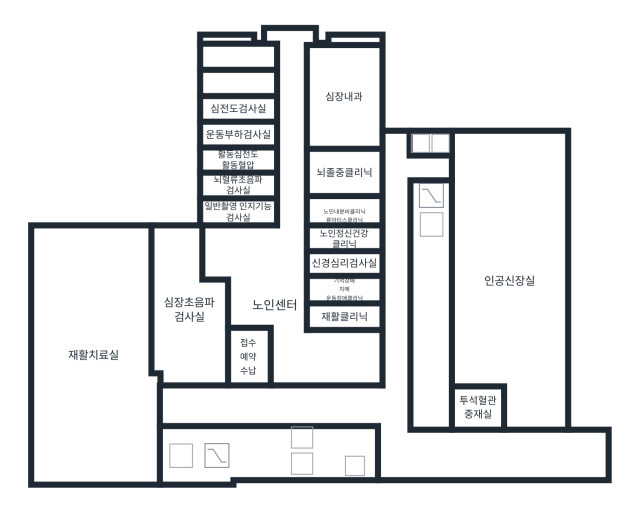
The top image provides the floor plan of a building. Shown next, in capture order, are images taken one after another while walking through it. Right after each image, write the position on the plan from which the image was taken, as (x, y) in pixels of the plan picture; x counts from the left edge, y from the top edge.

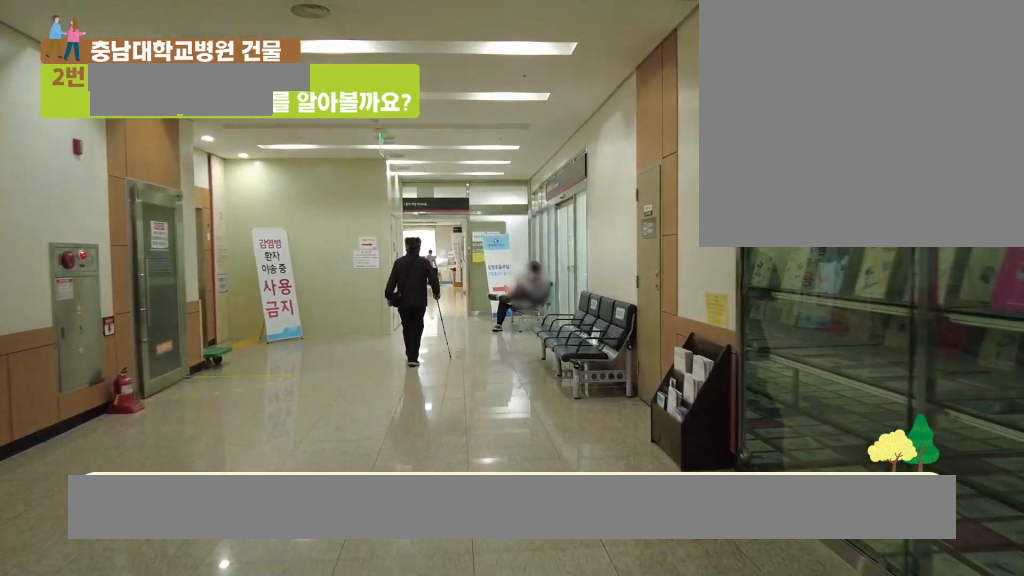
(300, 436)
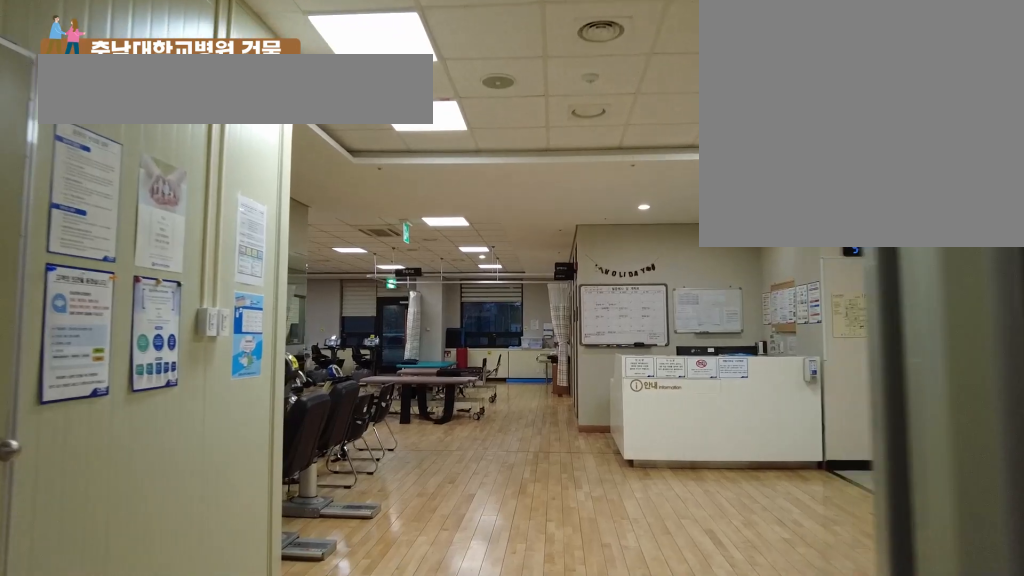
(187, 427)
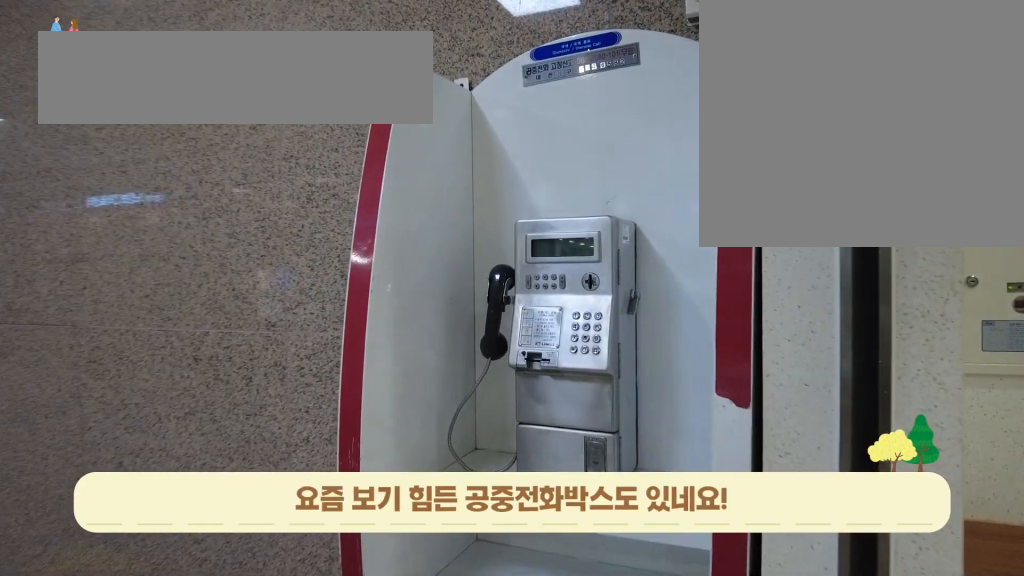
(231, 409)
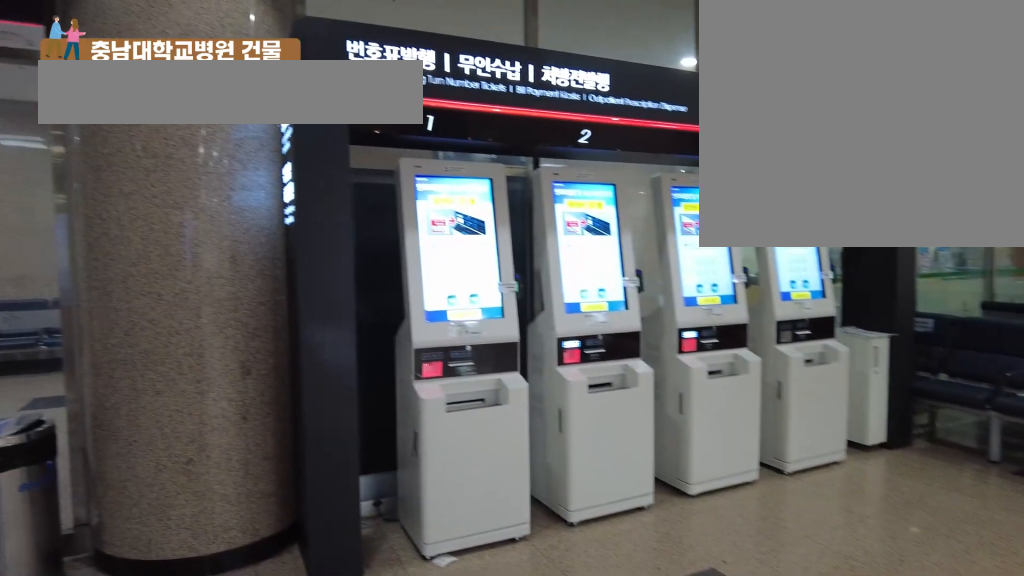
(303, 399)
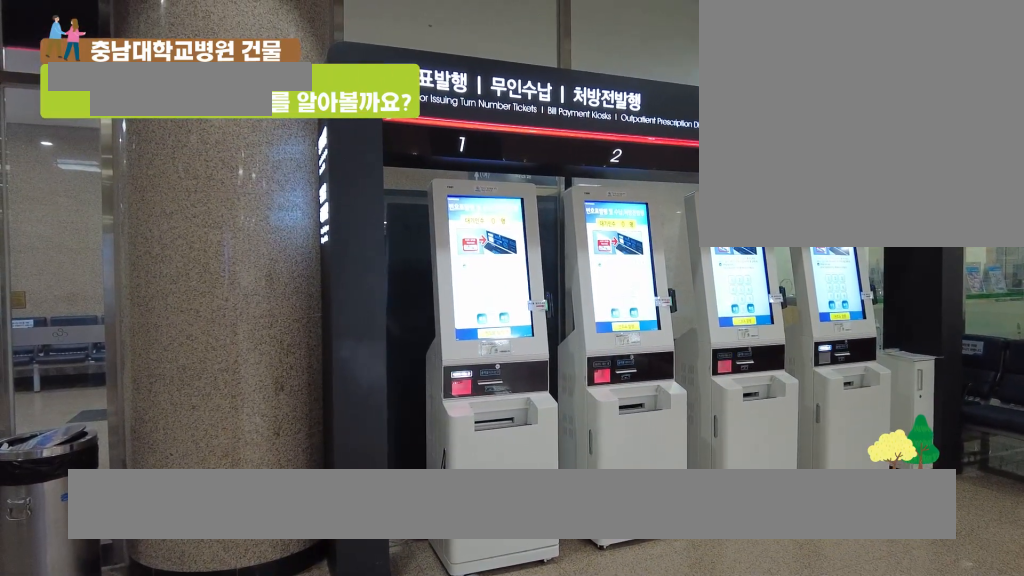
(303, 382)
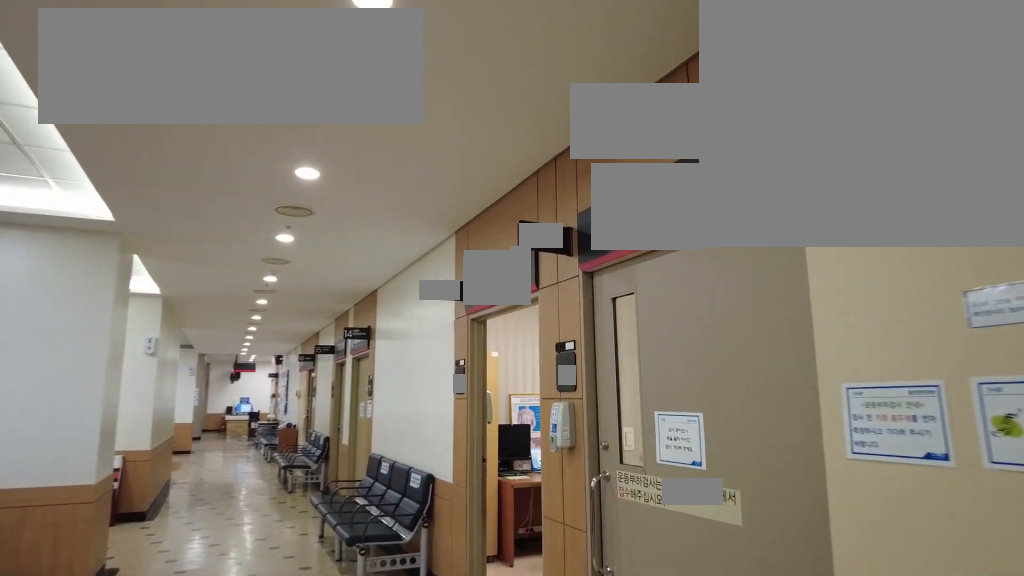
(285, 200)
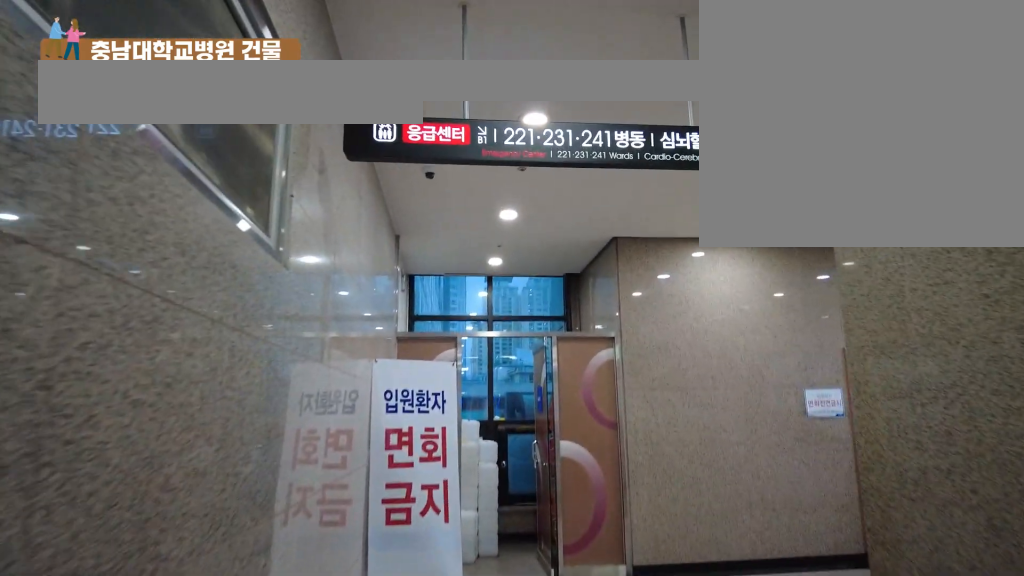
(397, 324)
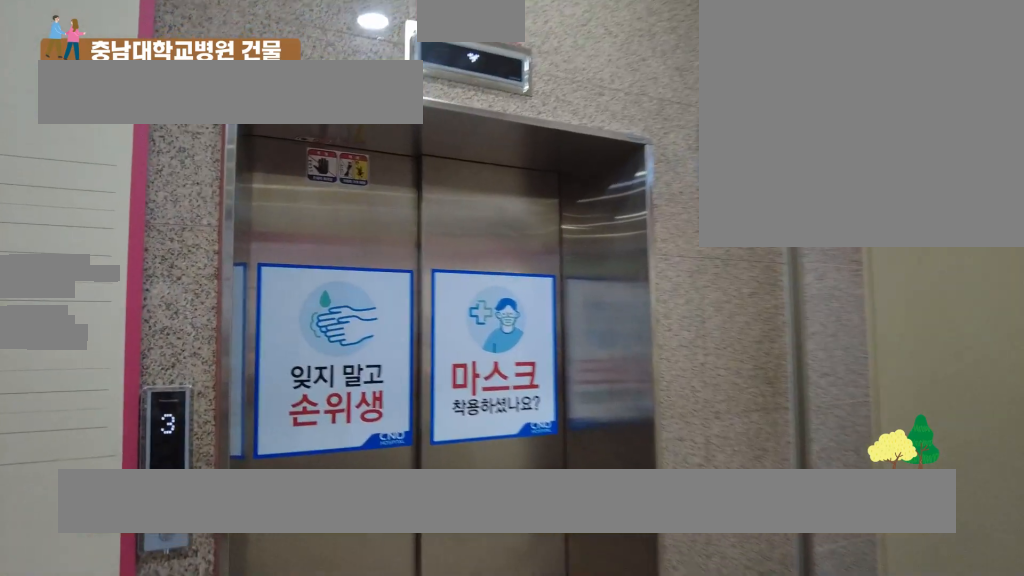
(406, 172)
